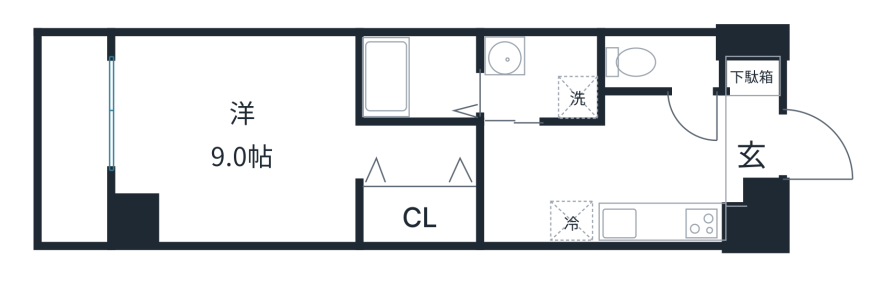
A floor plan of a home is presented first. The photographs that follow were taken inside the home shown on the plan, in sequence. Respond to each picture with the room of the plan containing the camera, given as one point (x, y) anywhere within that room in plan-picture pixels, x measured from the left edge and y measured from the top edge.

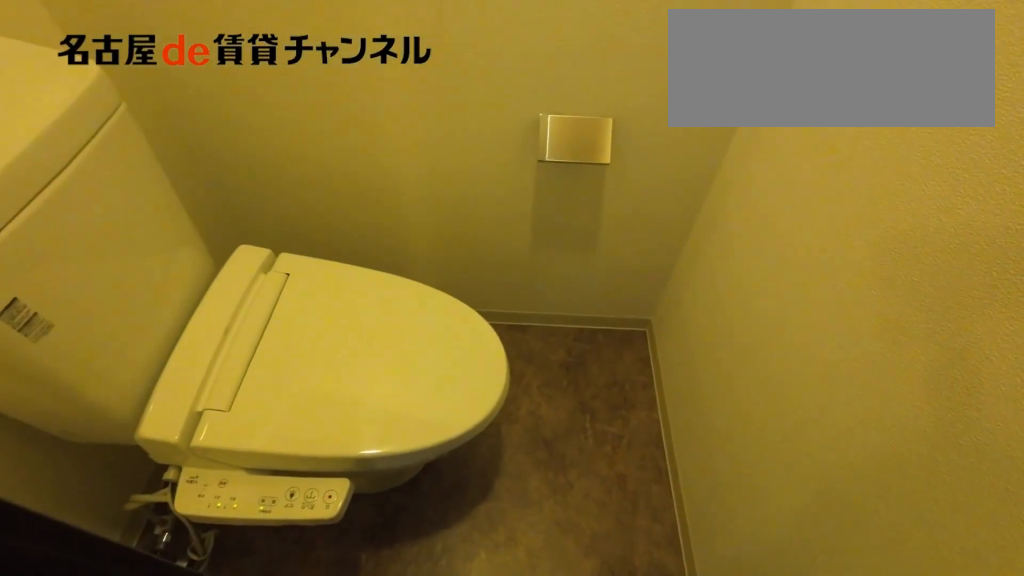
(662, 62)
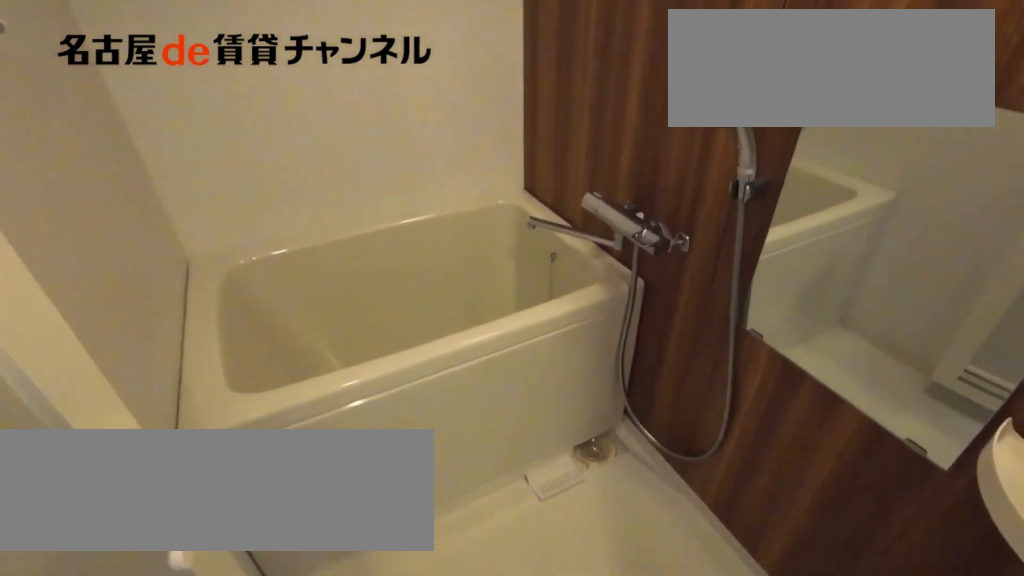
(419, 76)
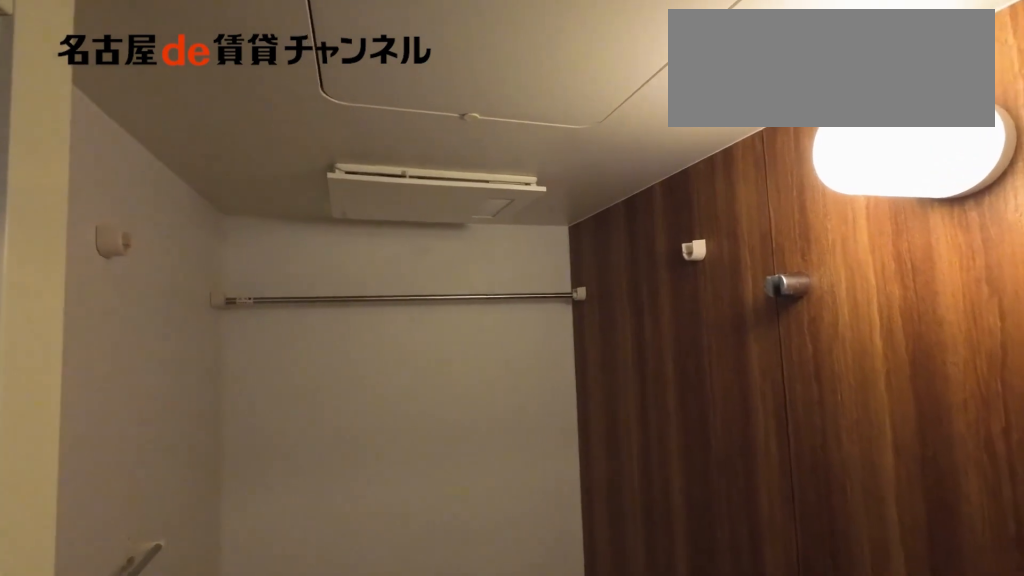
(419, 76)
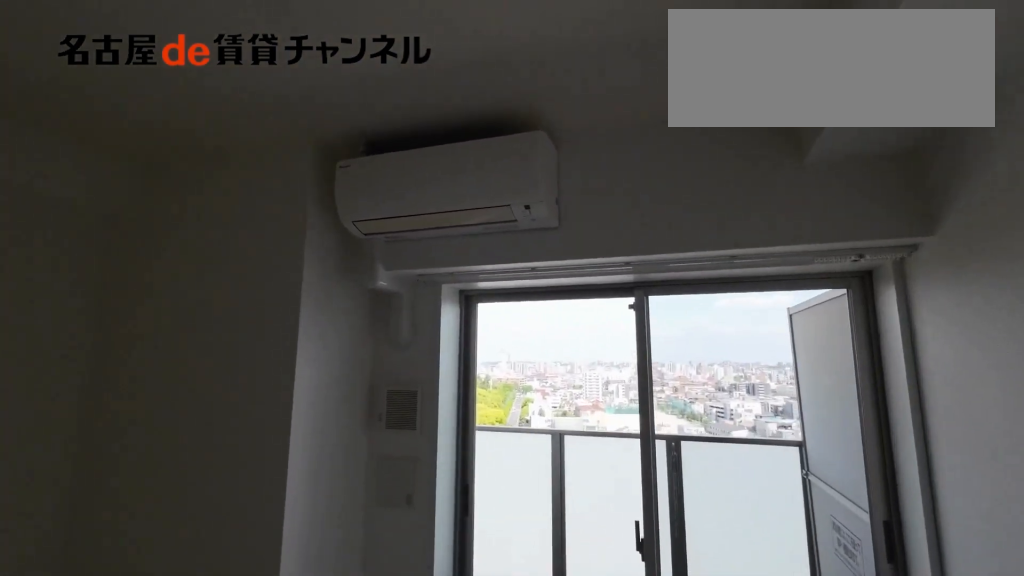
(231, 139)
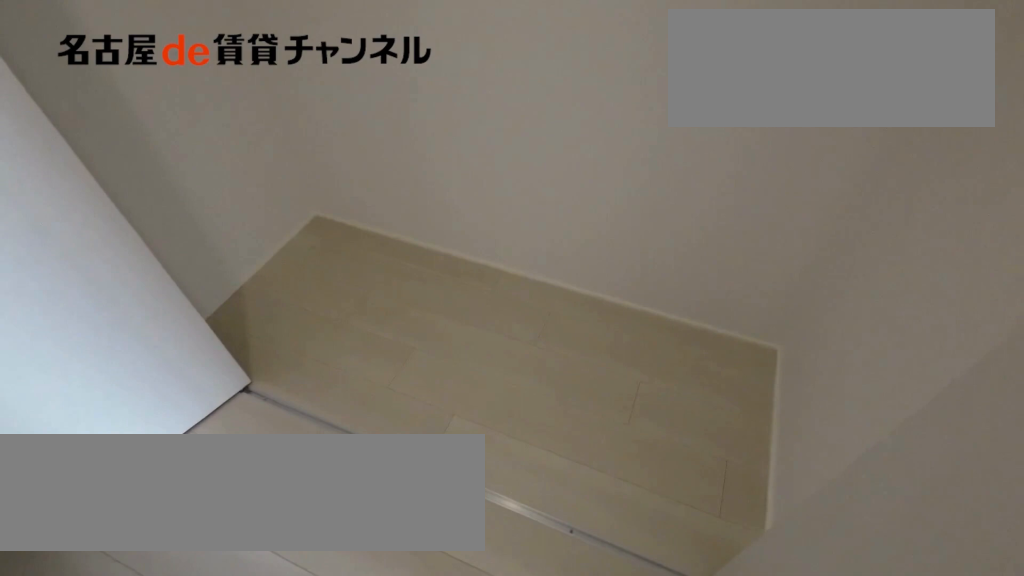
(421, 214)
